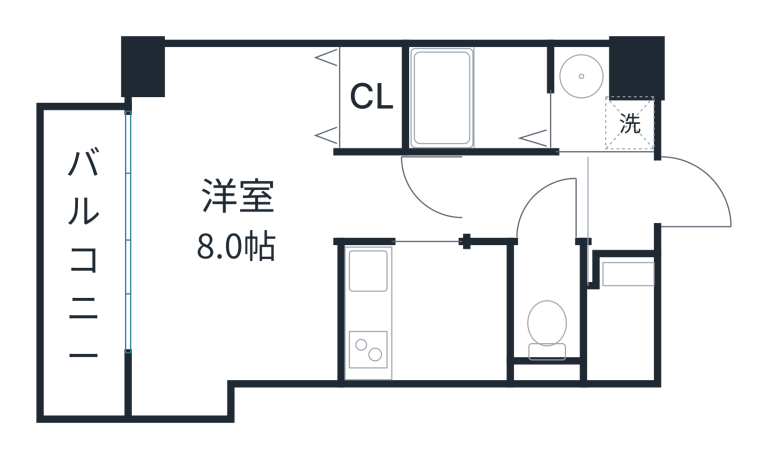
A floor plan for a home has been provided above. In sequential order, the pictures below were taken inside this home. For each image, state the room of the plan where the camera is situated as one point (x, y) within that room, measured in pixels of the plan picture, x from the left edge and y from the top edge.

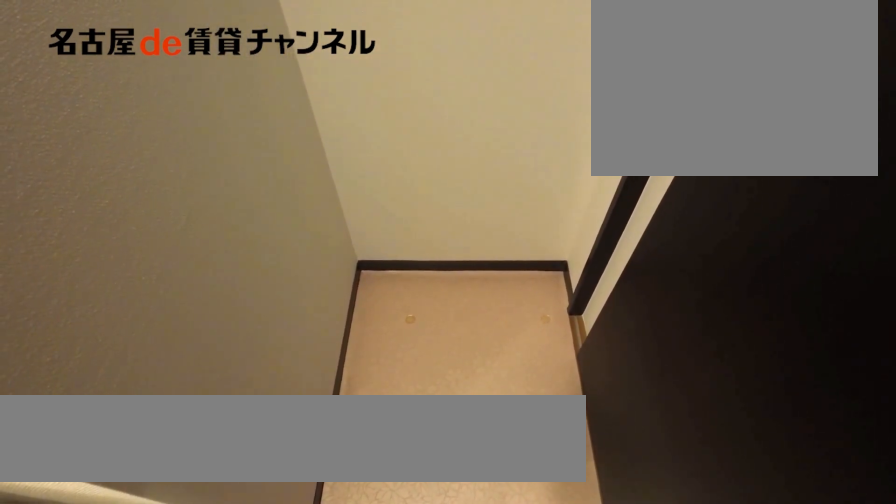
(597, 104)
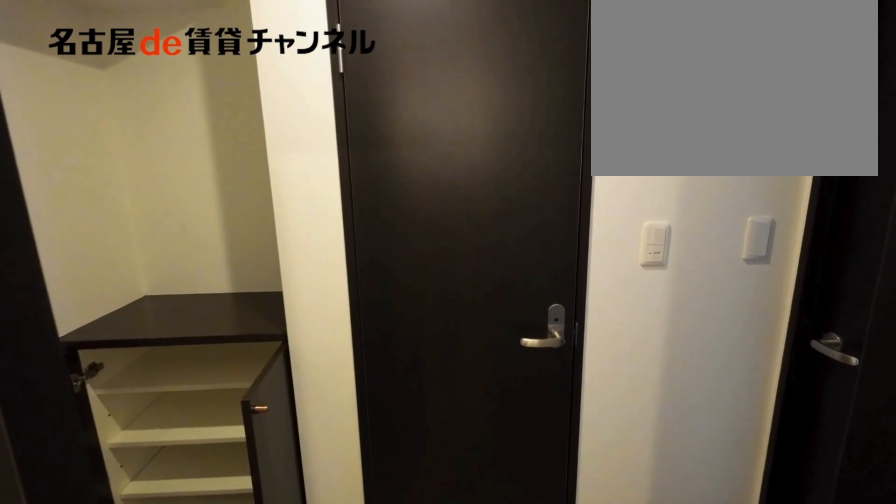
(528, 197)
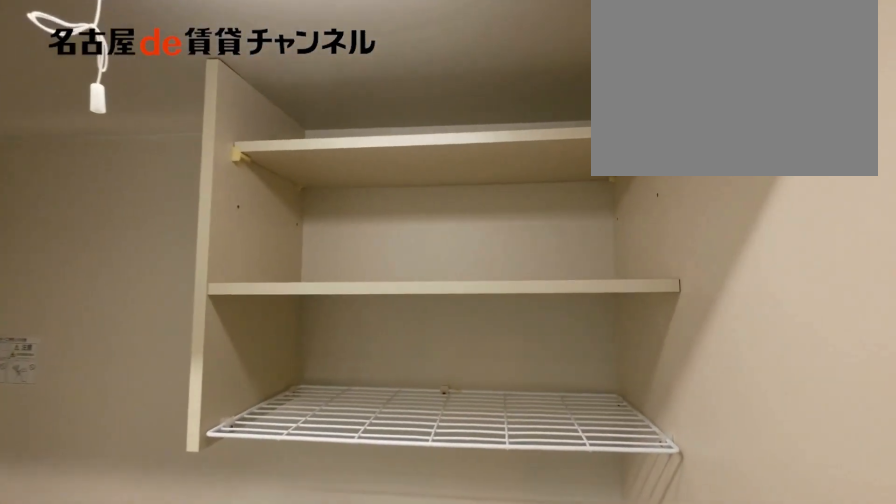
(424, 312)
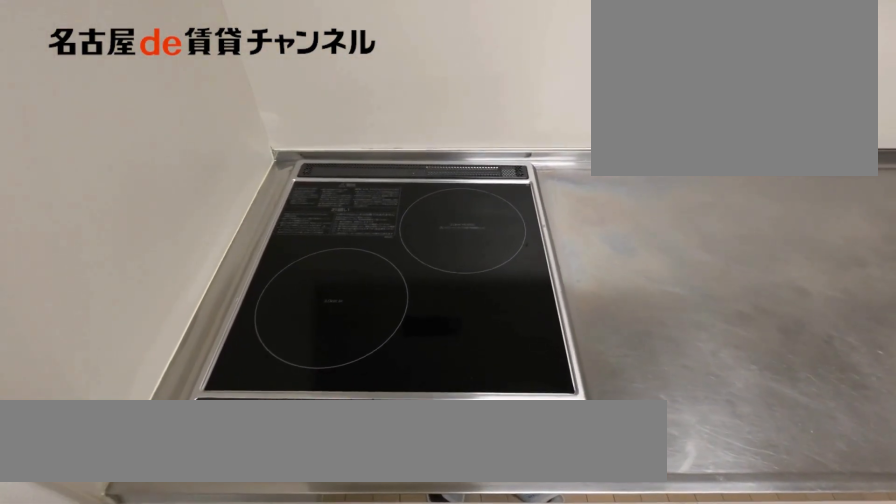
(424, 312)
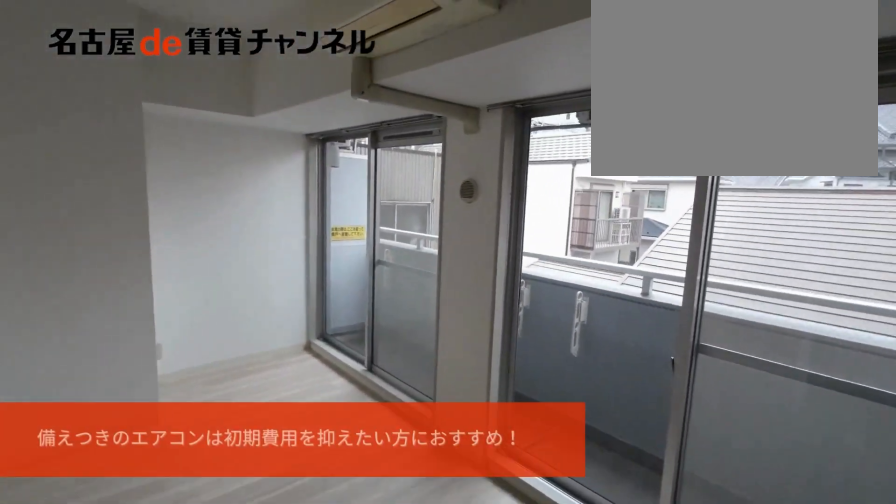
(254, 221)
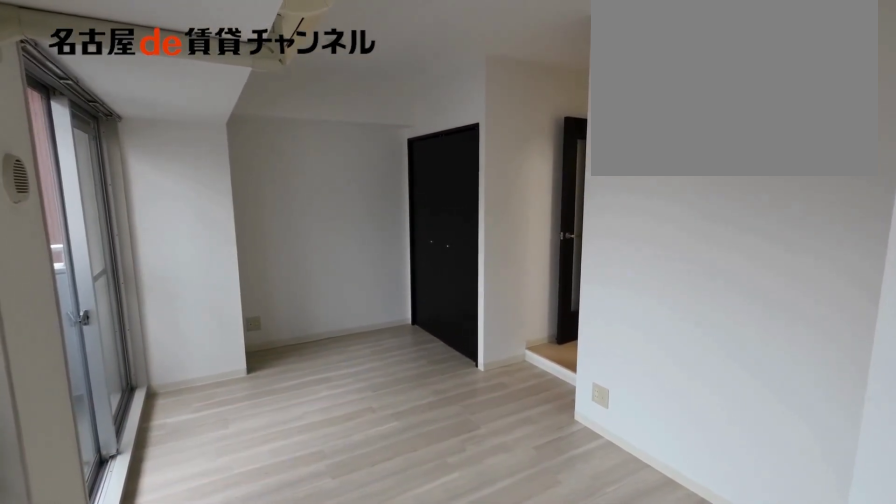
(254, 221)
